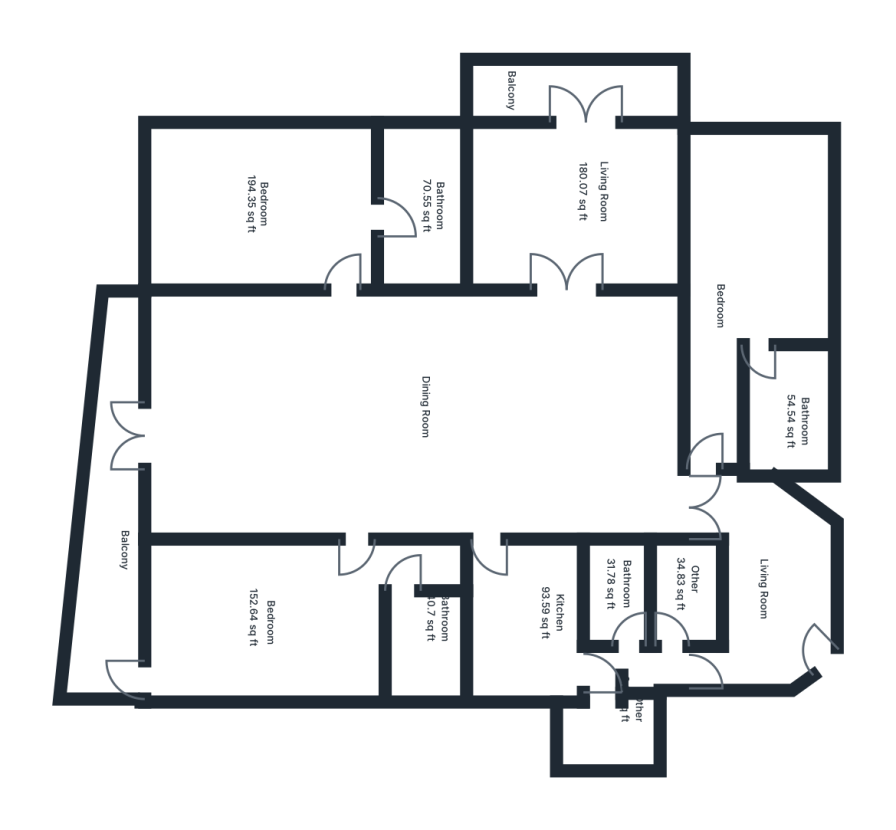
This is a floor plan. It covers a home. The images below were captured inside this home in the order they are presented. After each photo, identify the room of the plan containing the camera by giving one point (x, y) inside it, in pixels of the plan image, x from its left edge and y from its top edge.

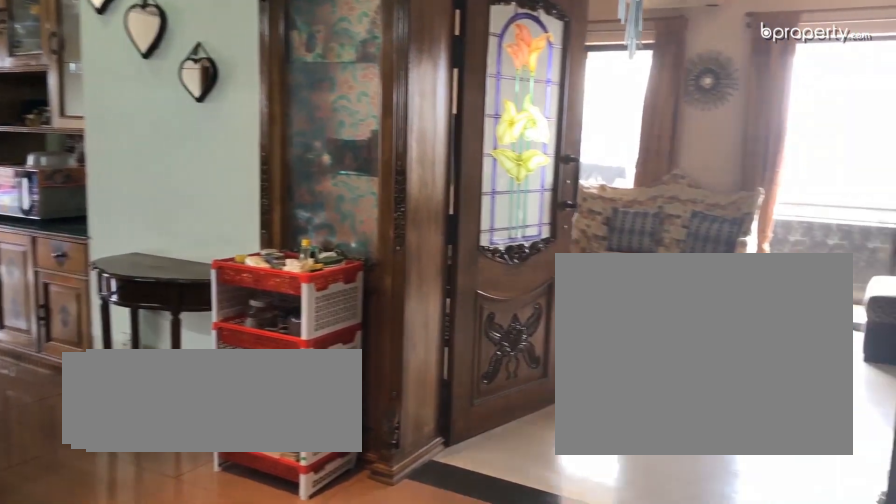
(539, 355)
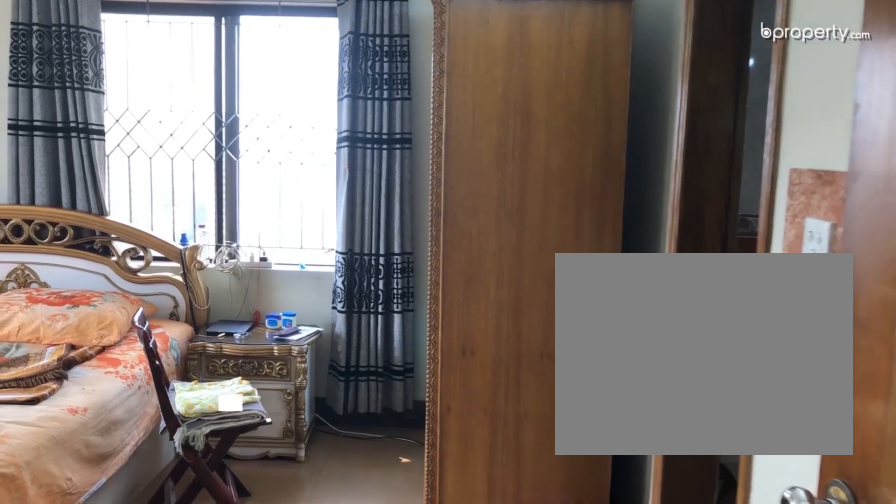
(322, 172)
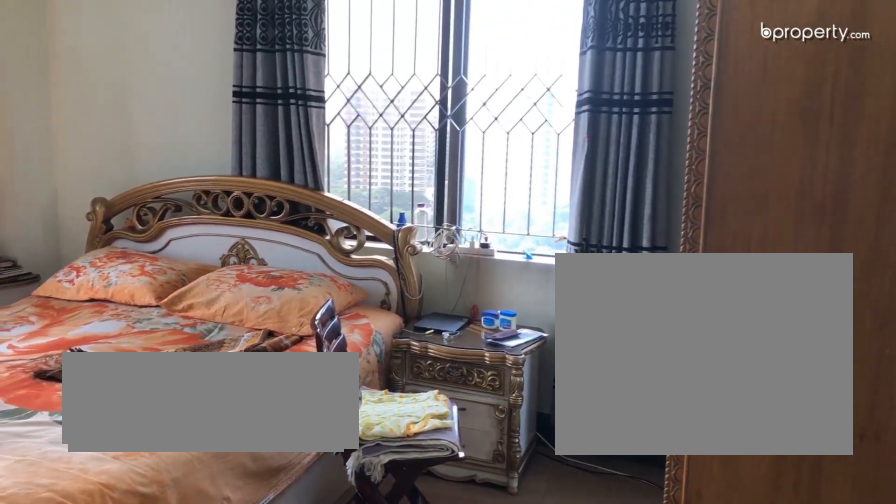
(322, 172)
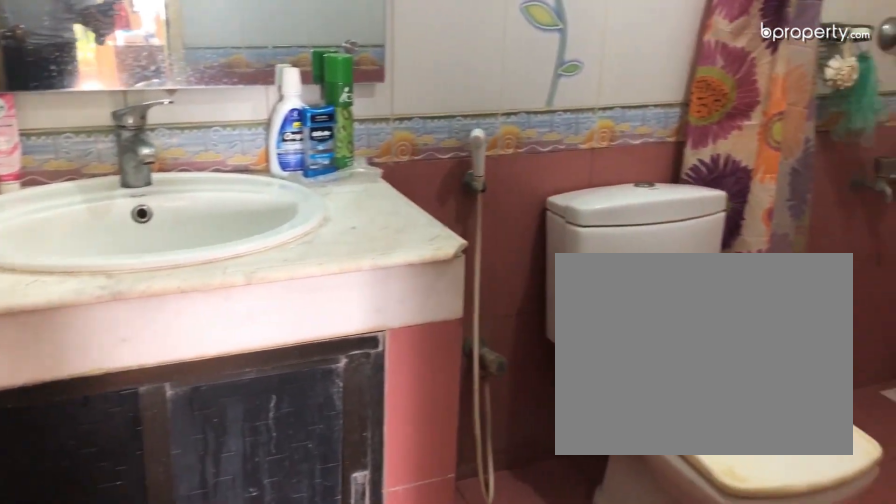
(418, 648)
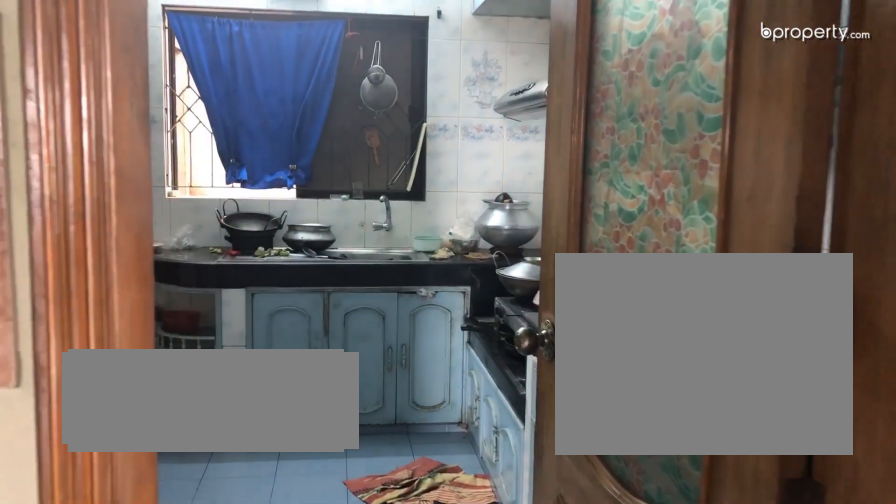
(523, 597)
